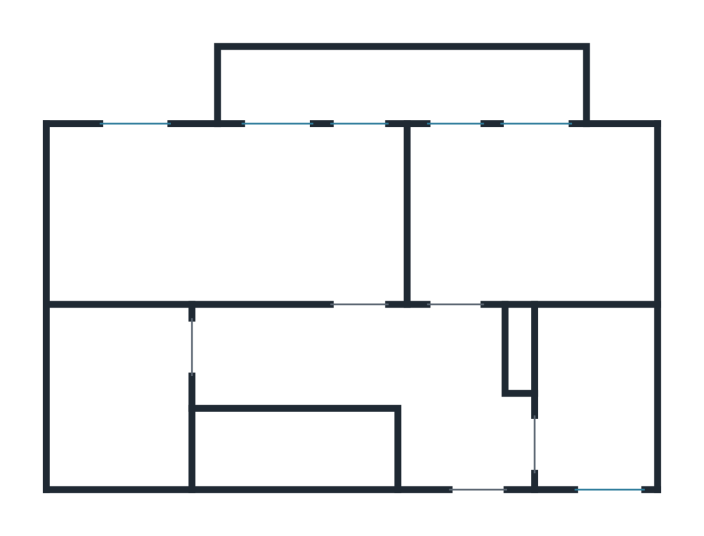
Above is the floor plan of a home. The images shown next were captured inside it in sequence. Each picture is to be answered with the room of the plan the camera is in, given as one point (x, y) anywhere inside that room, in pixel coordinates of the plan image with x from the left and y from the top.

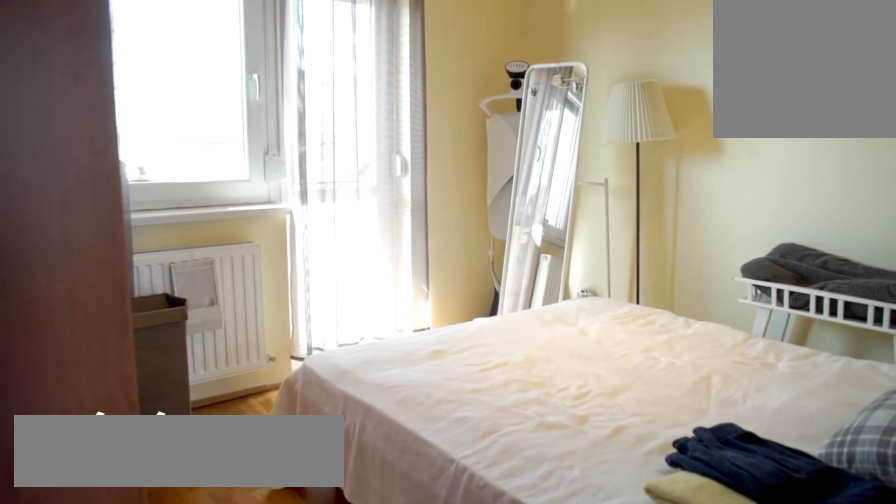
(522, 211)
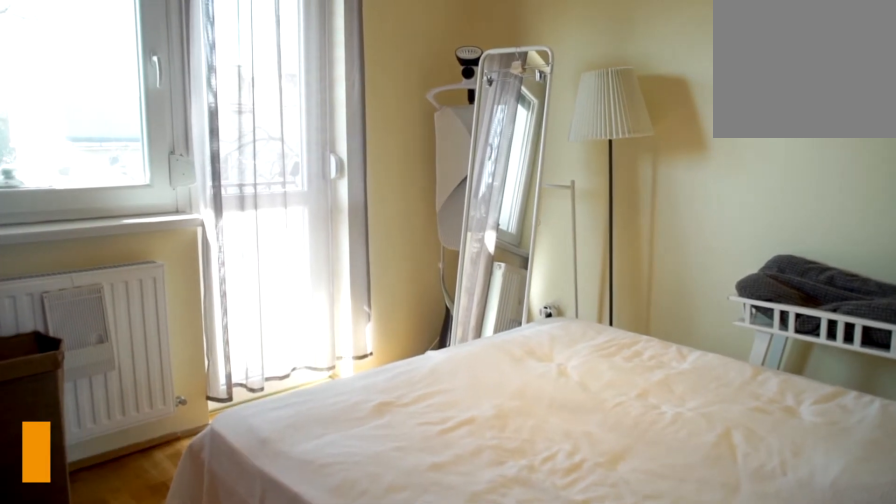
(522, 212)
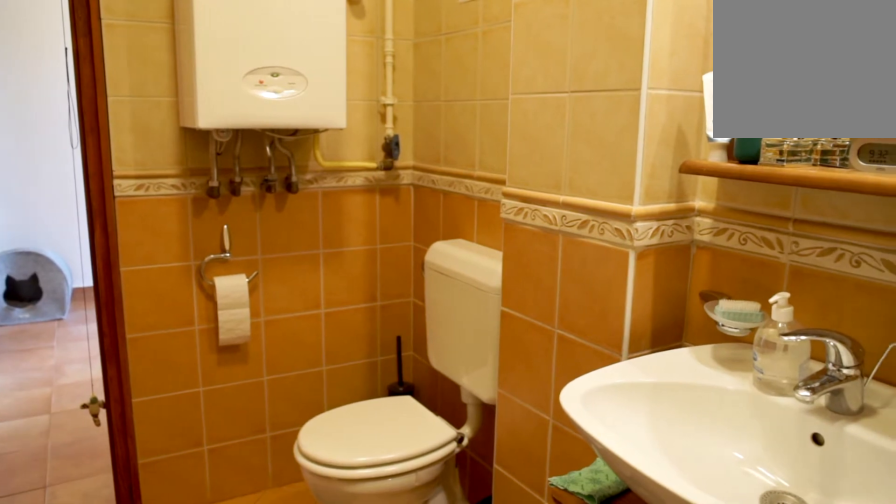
(117, 367)
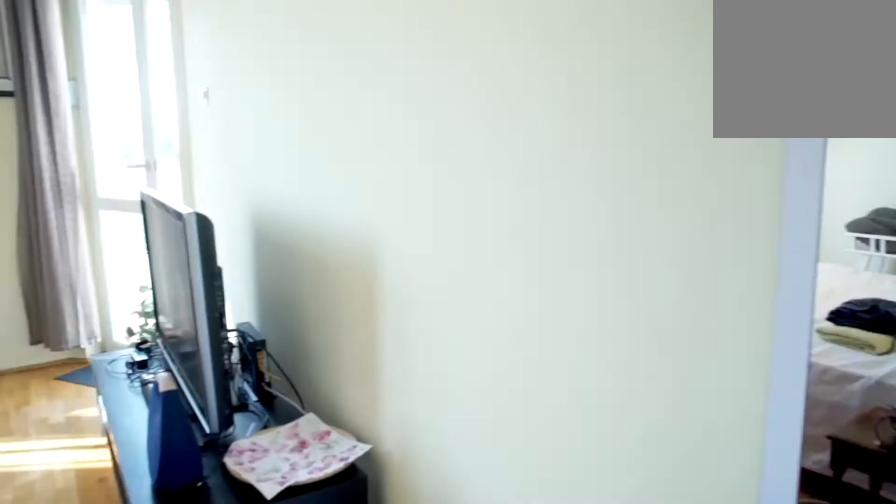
(317, 352)
